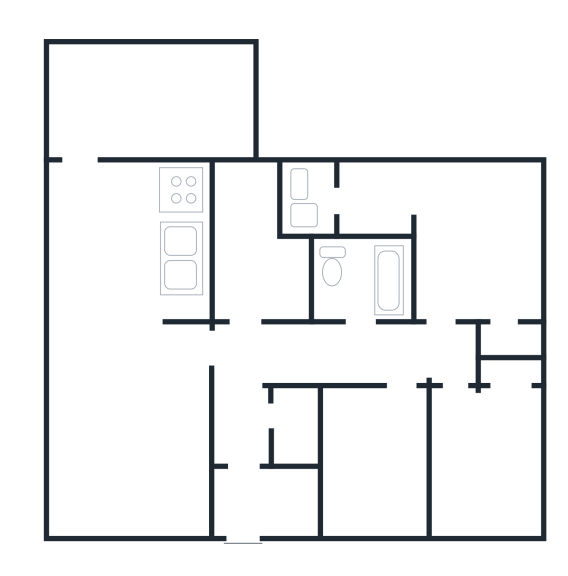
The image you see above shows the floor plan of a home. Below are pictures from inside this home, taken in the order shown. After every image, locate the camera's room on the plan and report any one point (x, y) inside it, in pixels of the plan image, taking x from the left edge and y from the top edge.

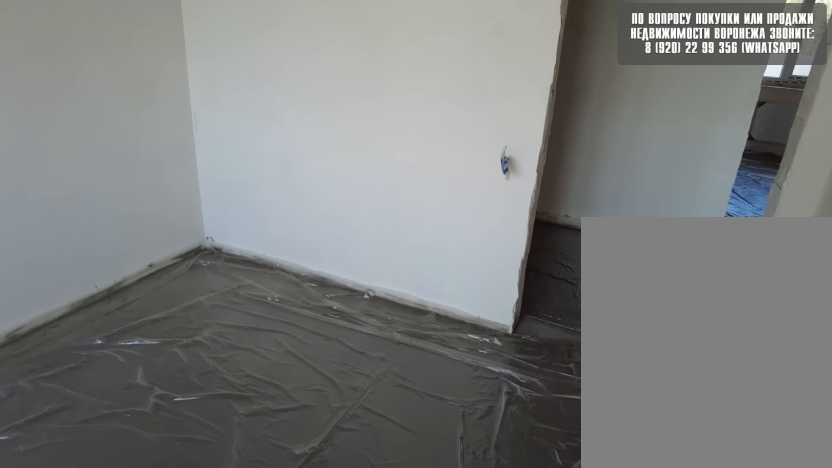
(392, 457)
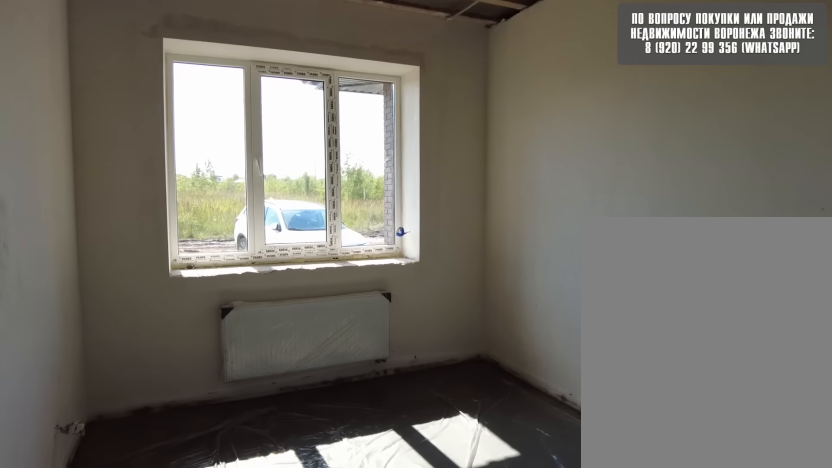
(392, 457)
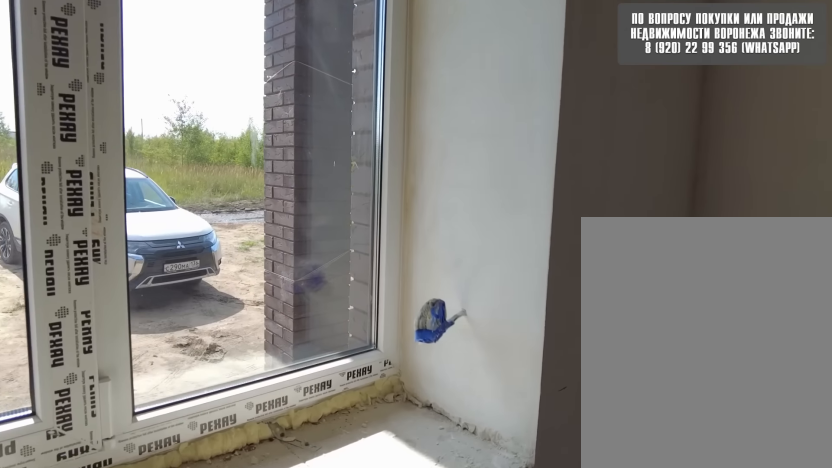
(393, 455)
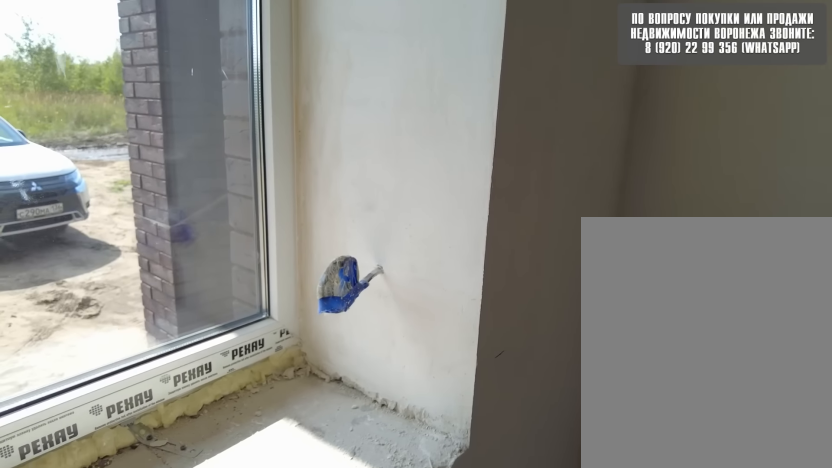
(392, 456)
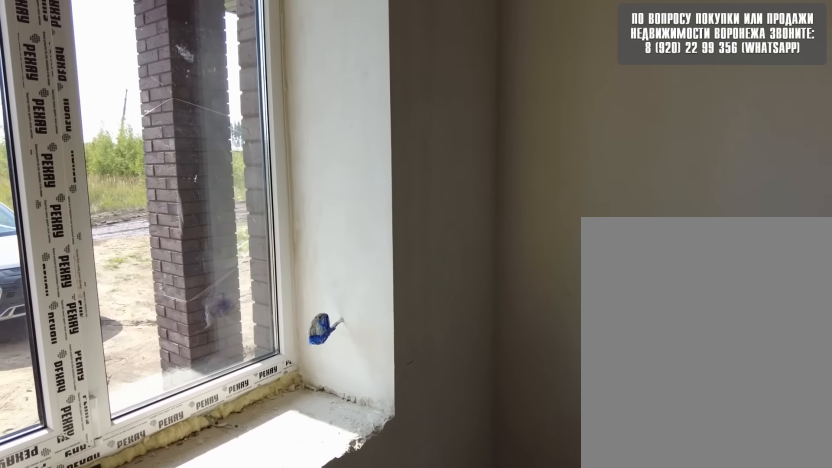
(392, 457)
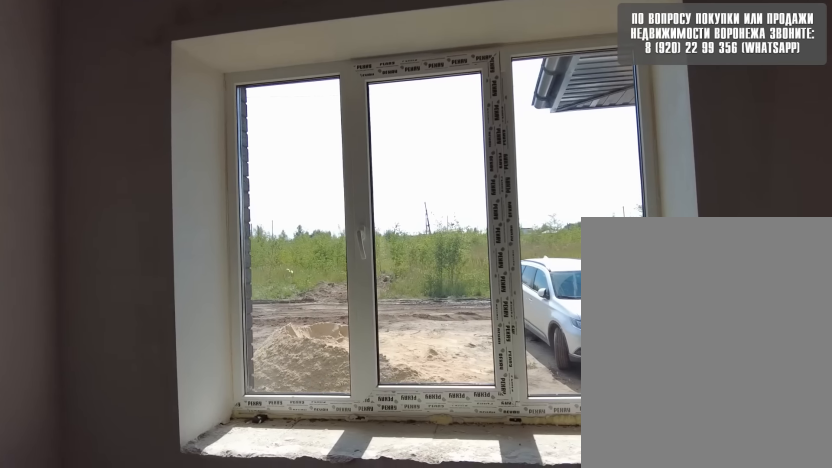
(391, 455)
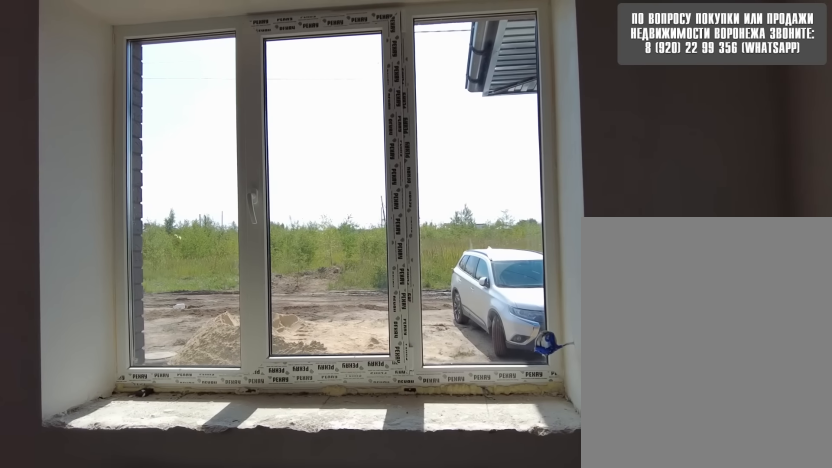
(395, 430)
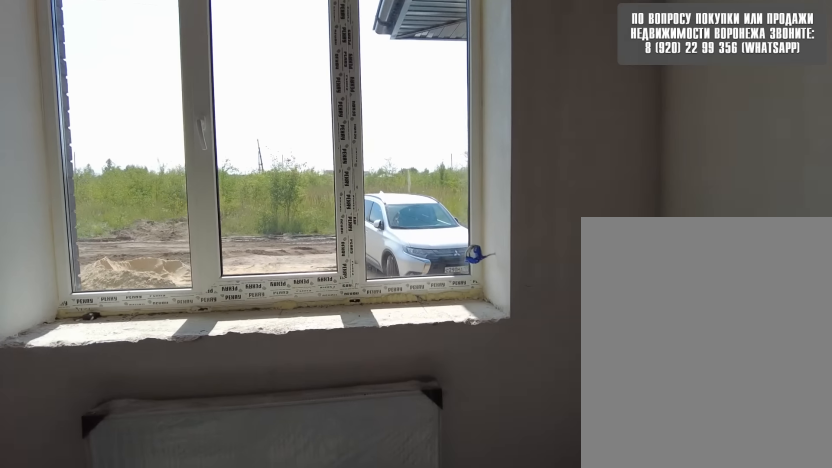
(393, 455)
